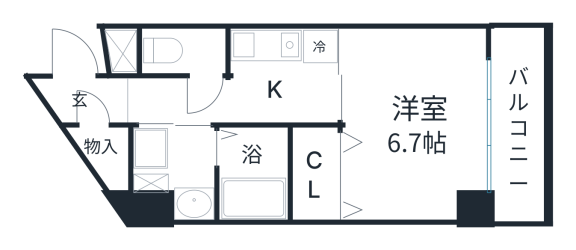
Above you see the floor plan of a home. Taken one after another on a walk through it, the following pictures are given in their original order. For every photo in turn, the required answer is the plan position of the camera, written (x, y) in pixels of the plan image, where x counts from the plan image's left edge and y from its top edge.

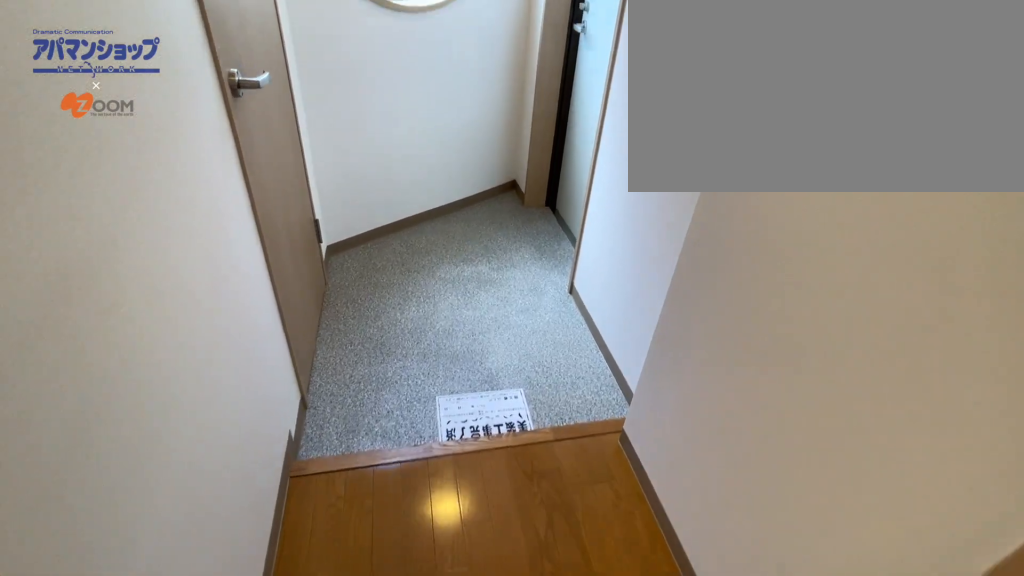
(133, 98)
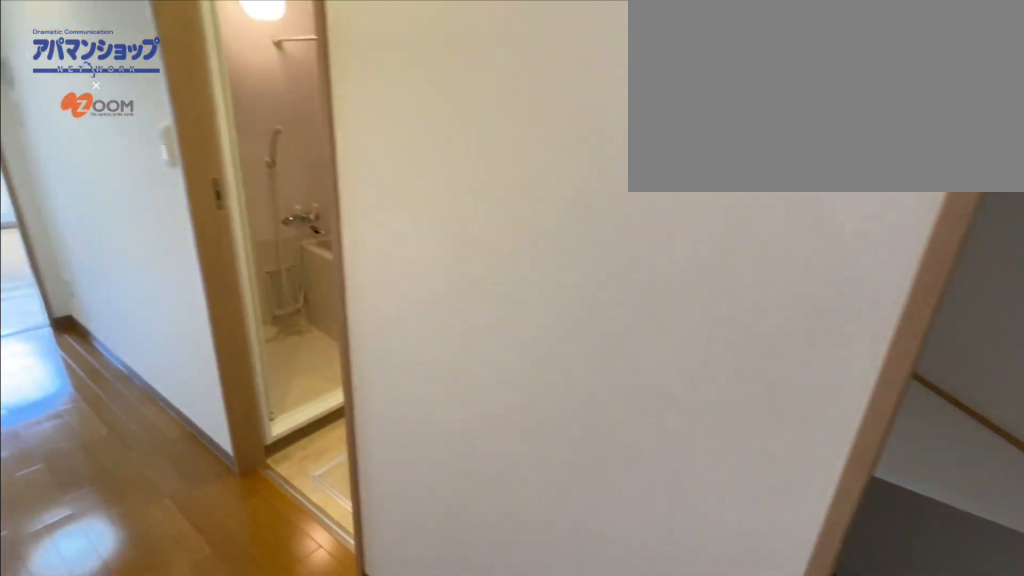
(90, 79)
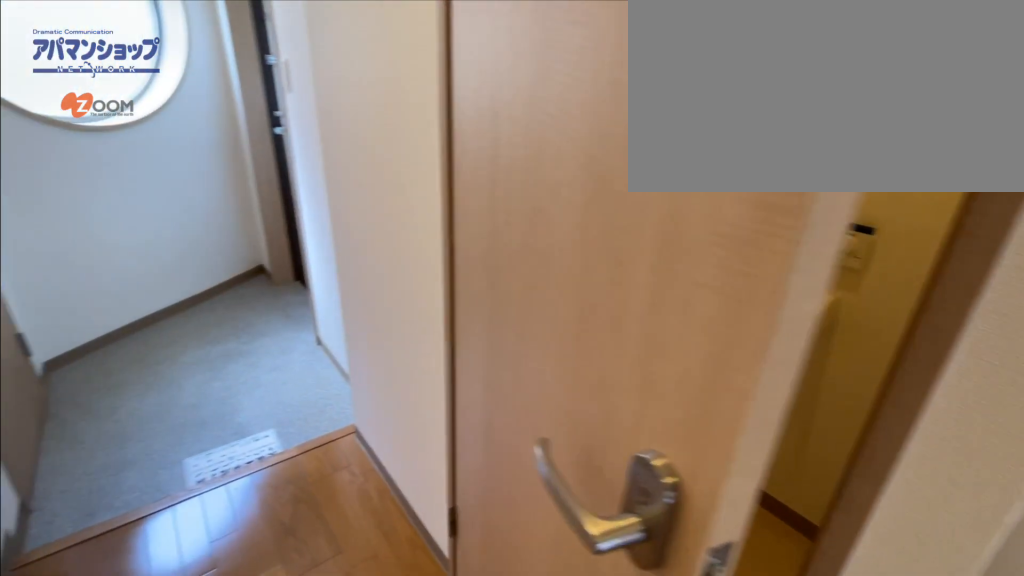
(228, 86)
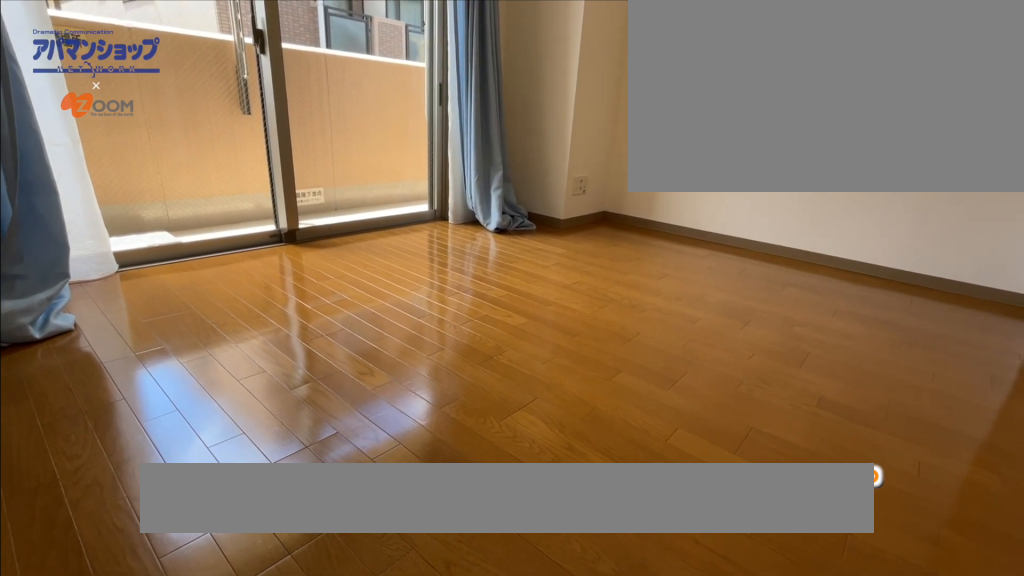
(358, 43)
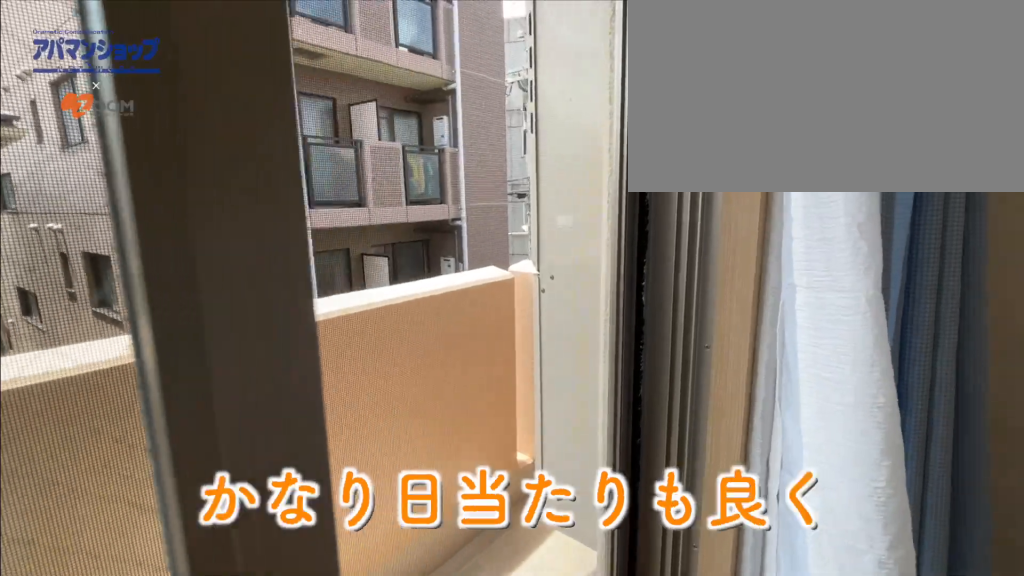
(474, 136)
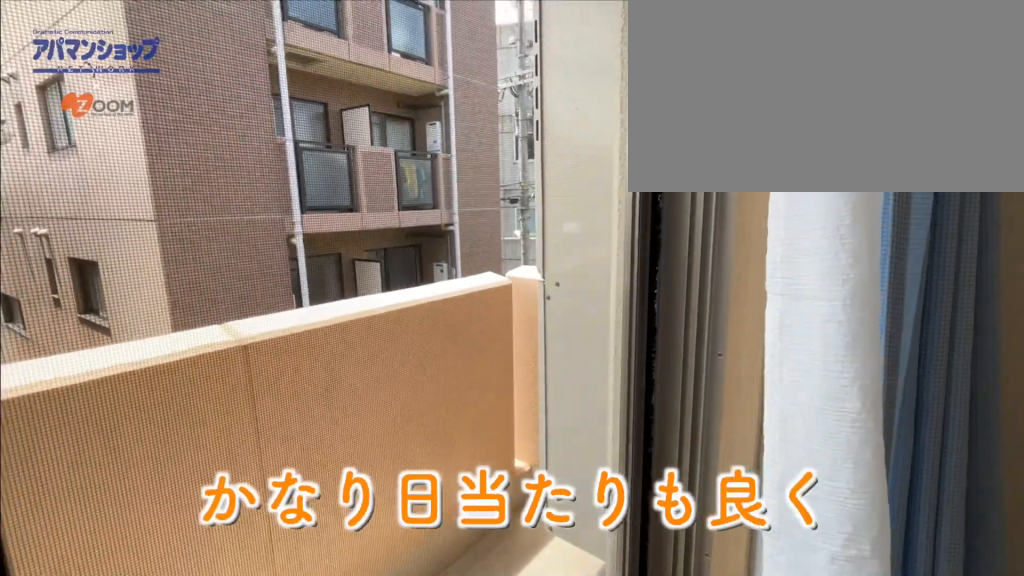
(474, 136)
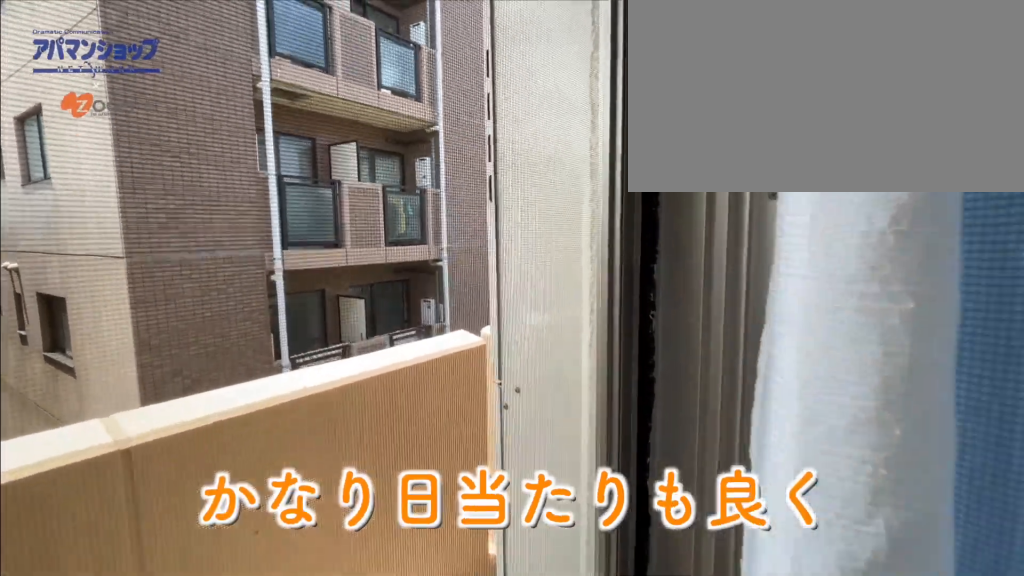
(474, 136)
